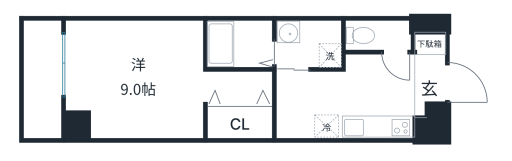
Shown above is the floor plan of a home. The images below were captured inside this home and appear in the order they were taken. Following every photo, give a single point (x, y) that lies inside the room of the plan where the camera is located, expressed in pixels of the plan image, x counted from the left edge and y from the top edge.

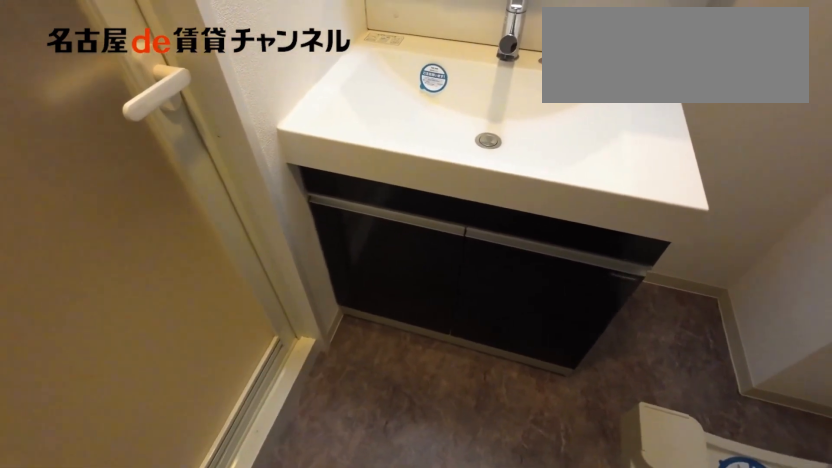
(310, 44)
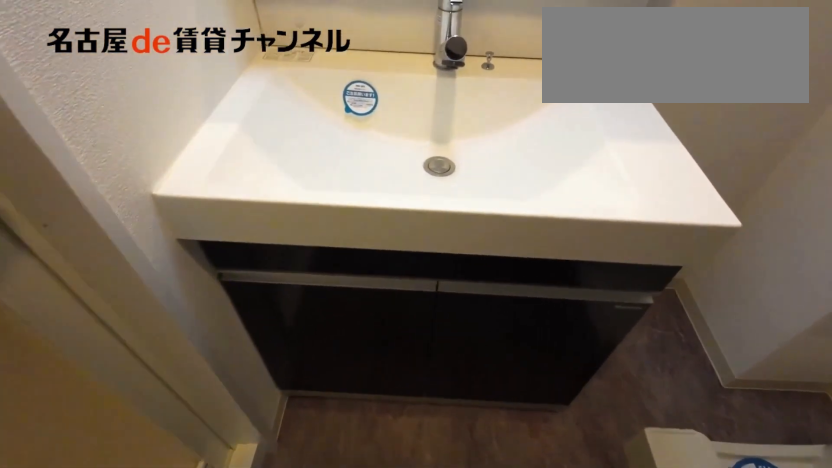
(310, 44)
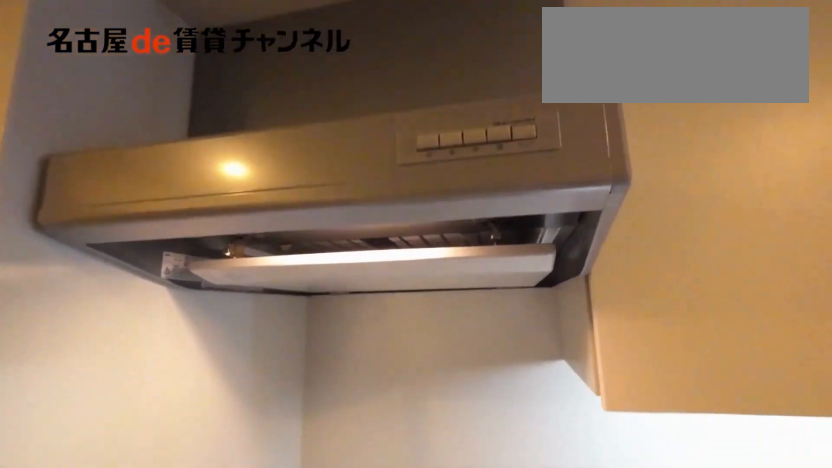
(365, 126)
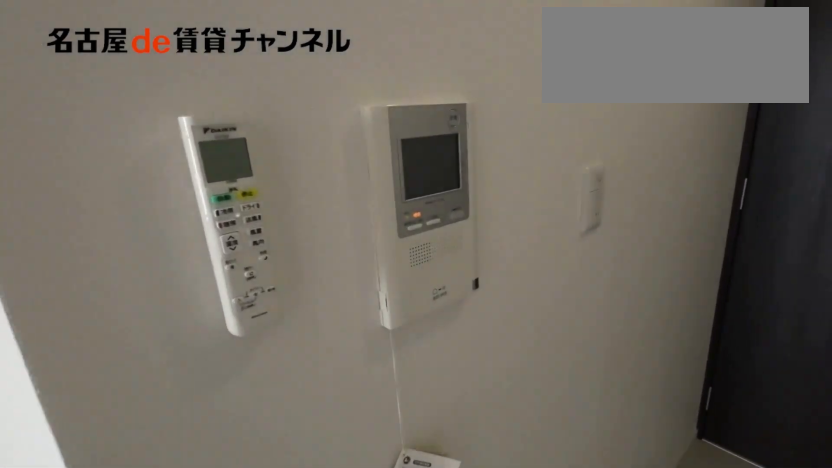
(132, 79)
